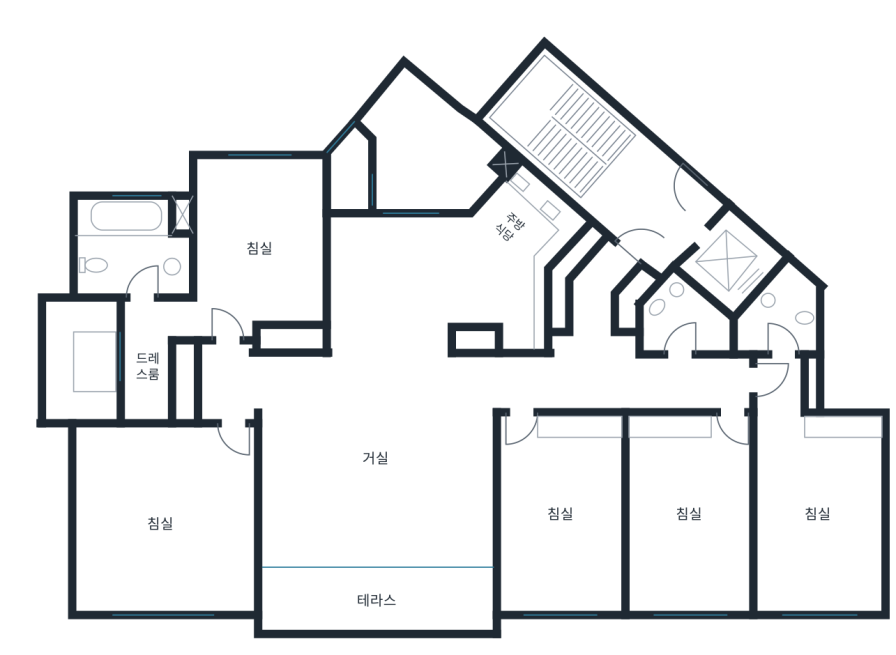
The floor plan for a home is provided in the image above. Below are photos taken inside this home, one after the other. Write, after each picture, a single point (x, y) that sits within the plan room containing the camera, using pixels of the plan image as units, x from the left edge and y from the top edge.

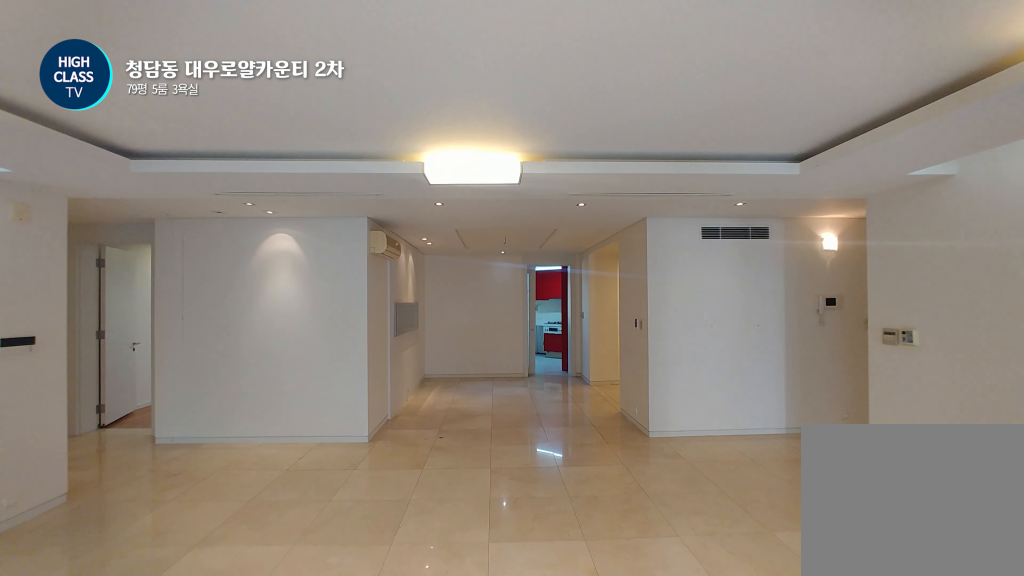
(376, 470)
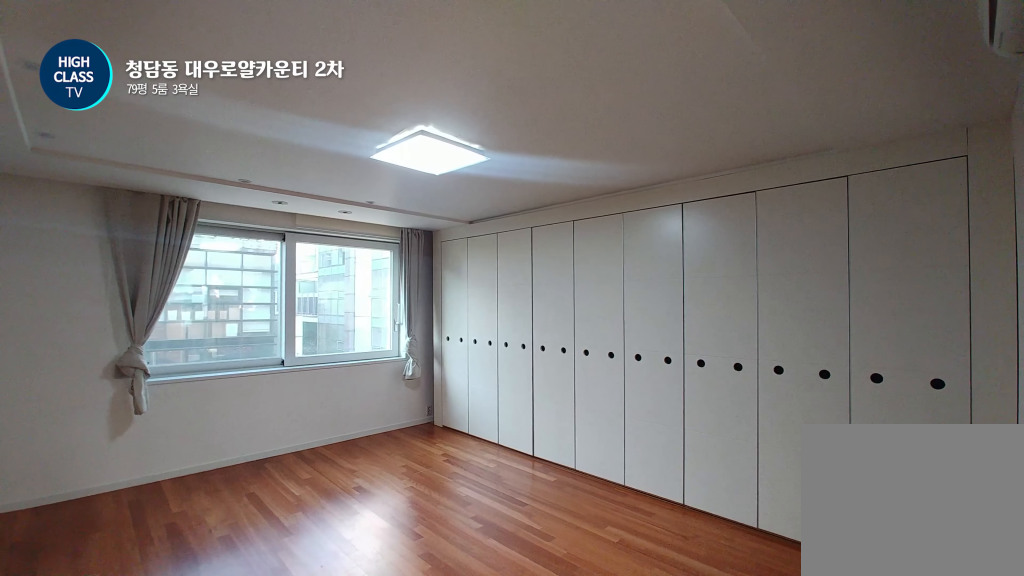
(165, 522)
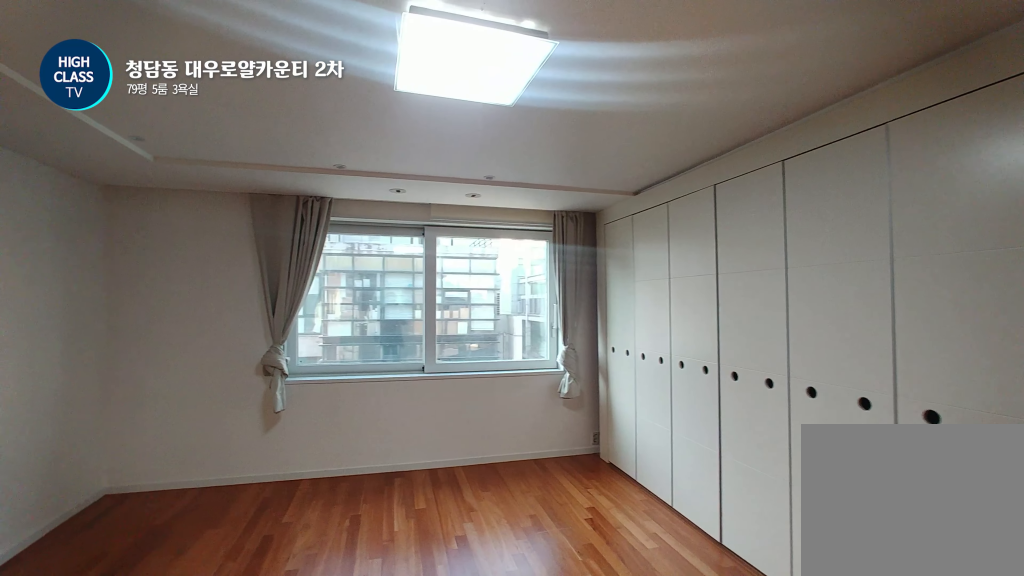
(165, 522)
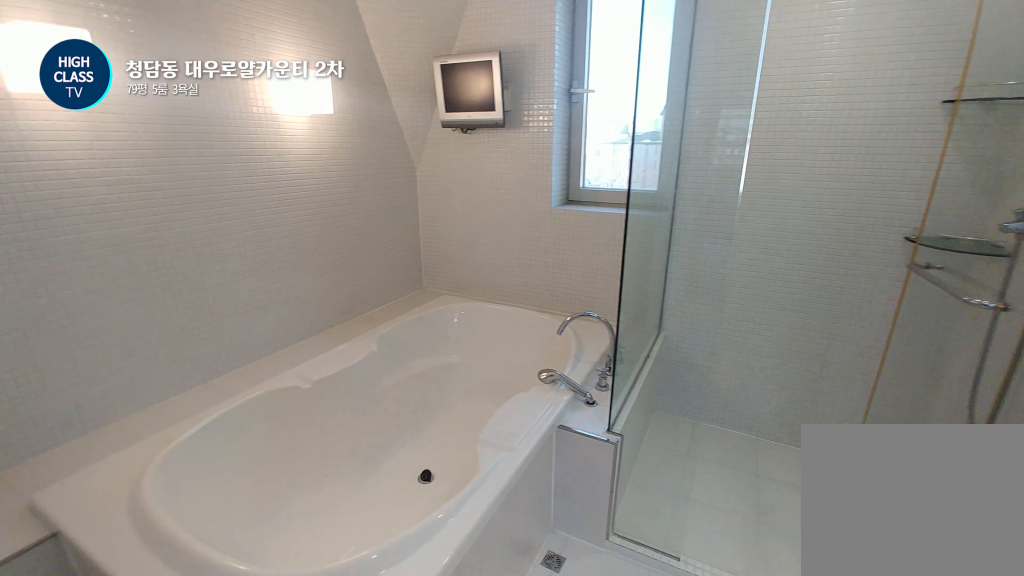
(134, 248)
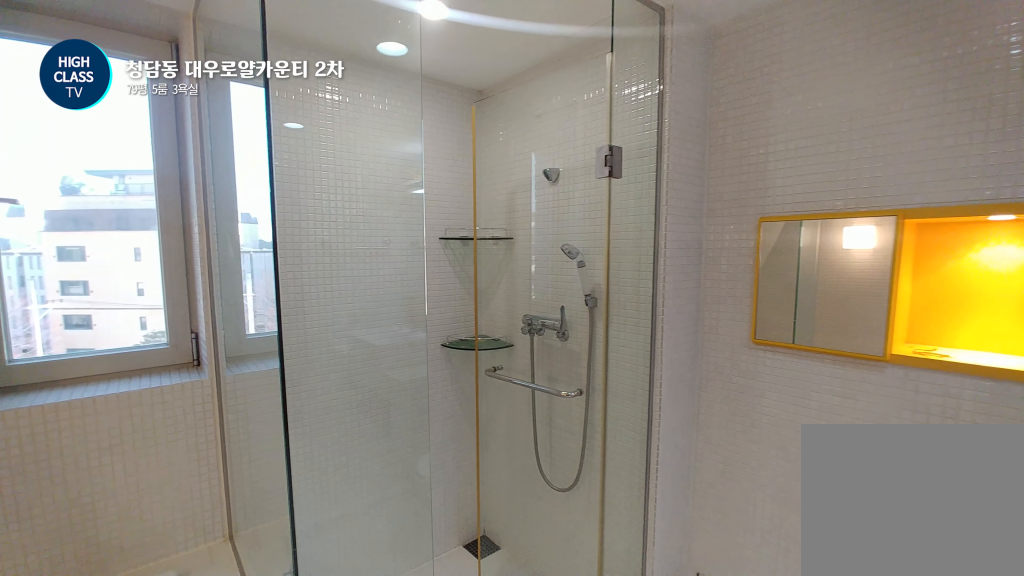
(134, 248)
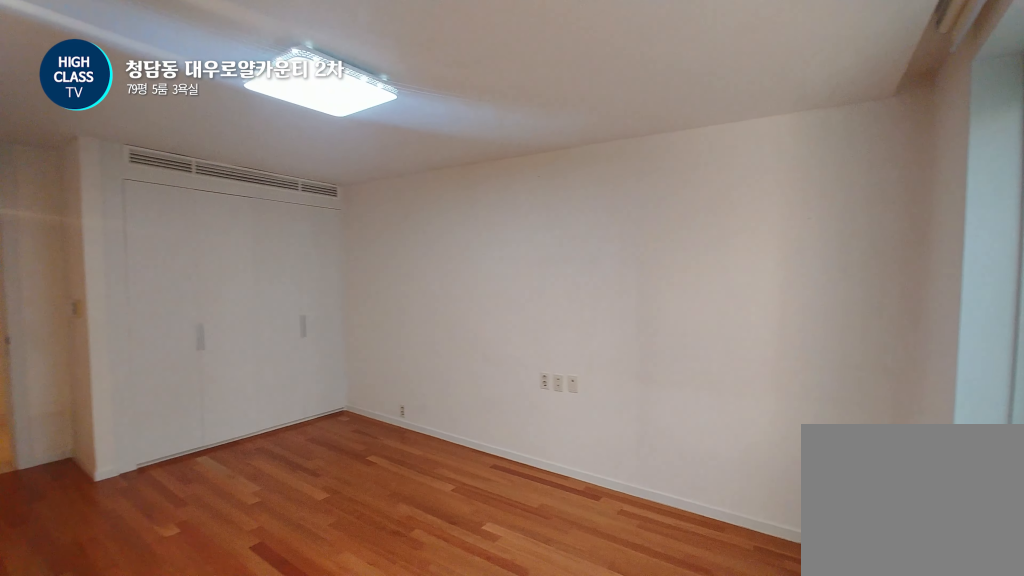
(561, 513)
